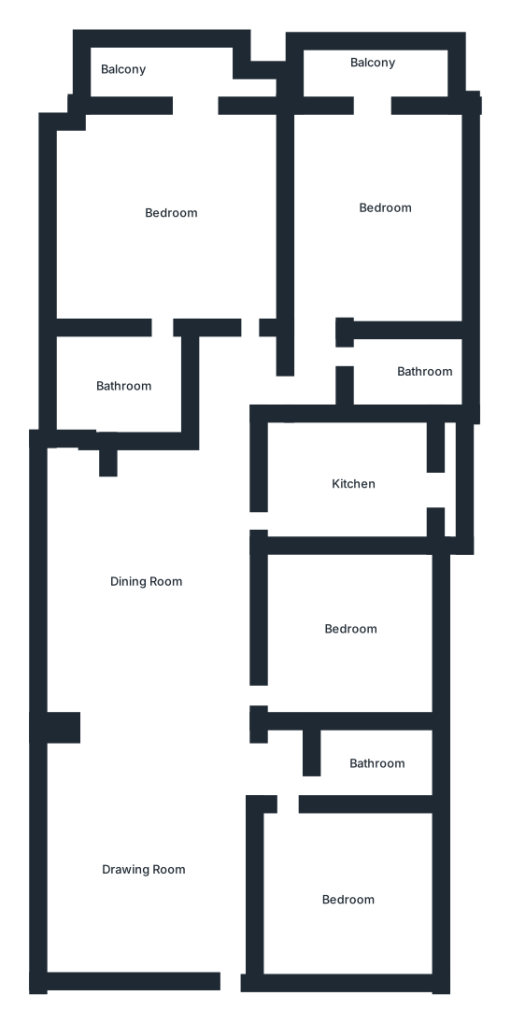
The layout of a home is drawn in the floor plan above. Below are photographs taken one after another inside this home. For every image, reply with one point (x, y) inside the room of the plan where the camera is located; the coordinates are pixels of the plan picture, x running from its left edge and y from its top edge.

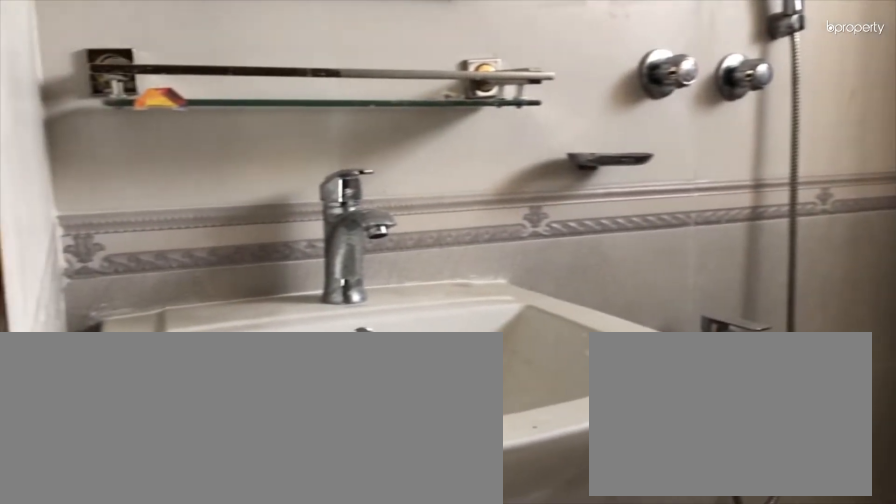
(370, 758)
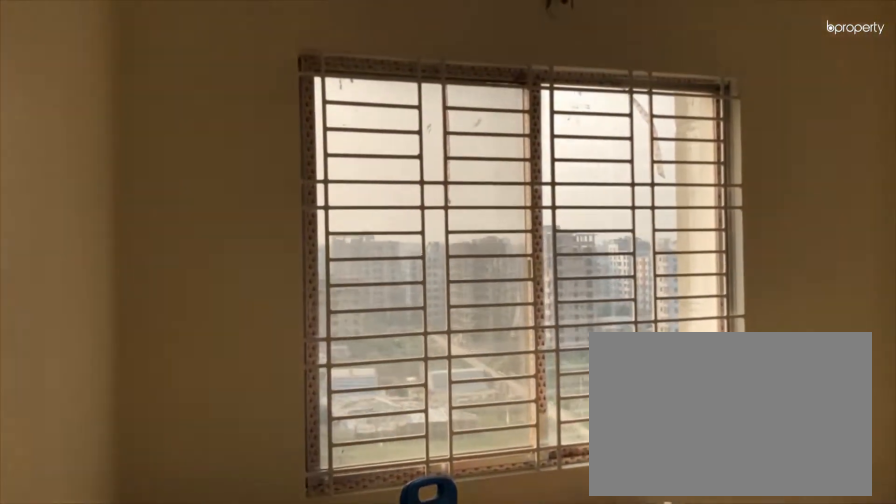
(351, 894)
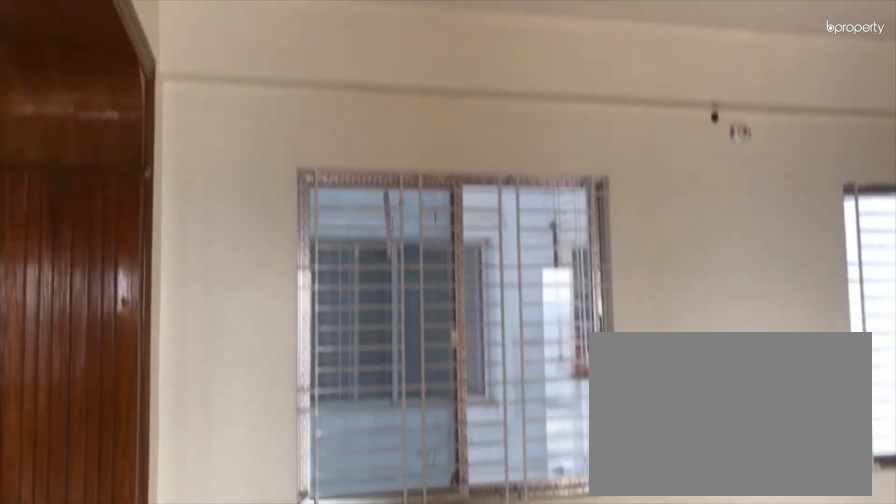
(150, 581)
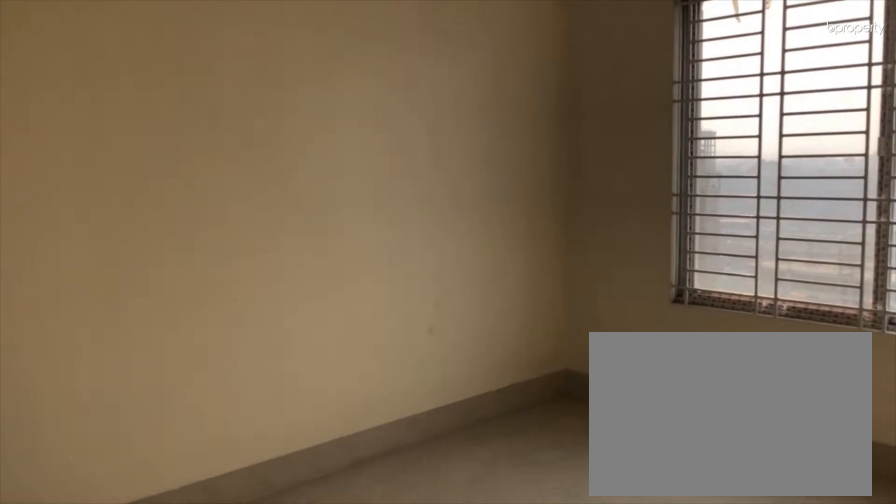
(349, 628)
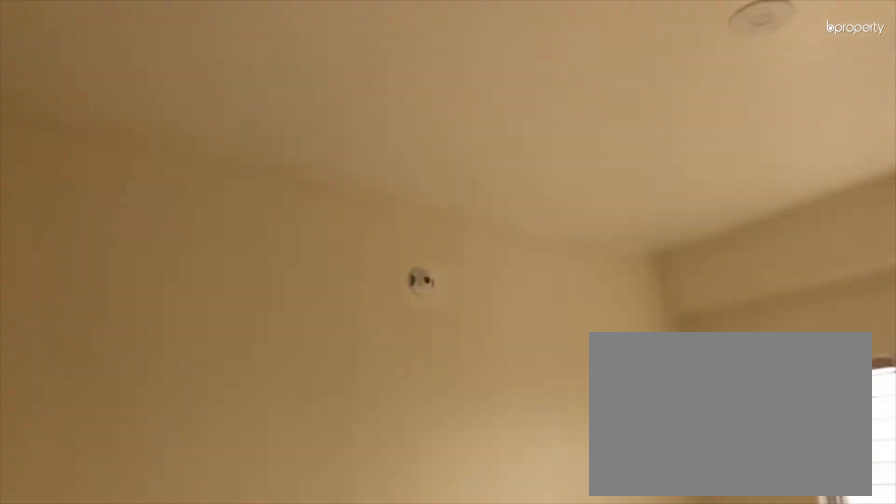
(349, 628)
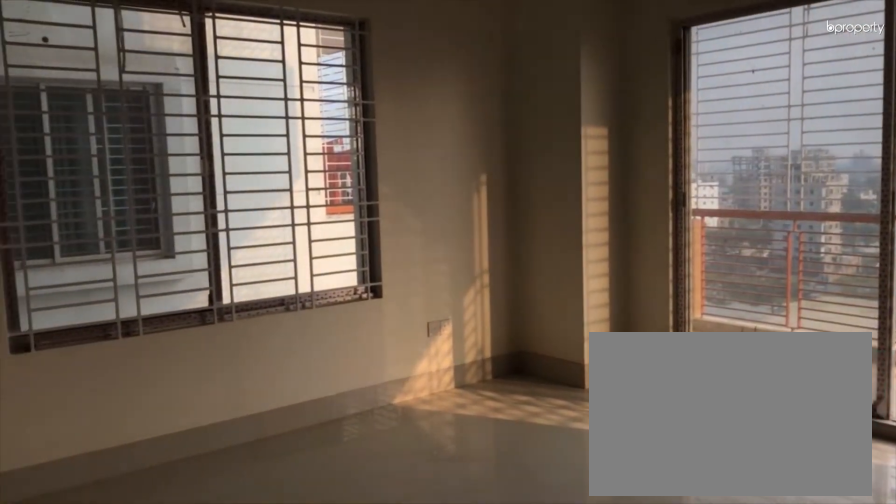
(220, 263)
